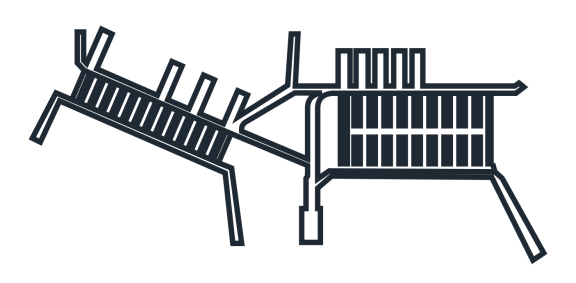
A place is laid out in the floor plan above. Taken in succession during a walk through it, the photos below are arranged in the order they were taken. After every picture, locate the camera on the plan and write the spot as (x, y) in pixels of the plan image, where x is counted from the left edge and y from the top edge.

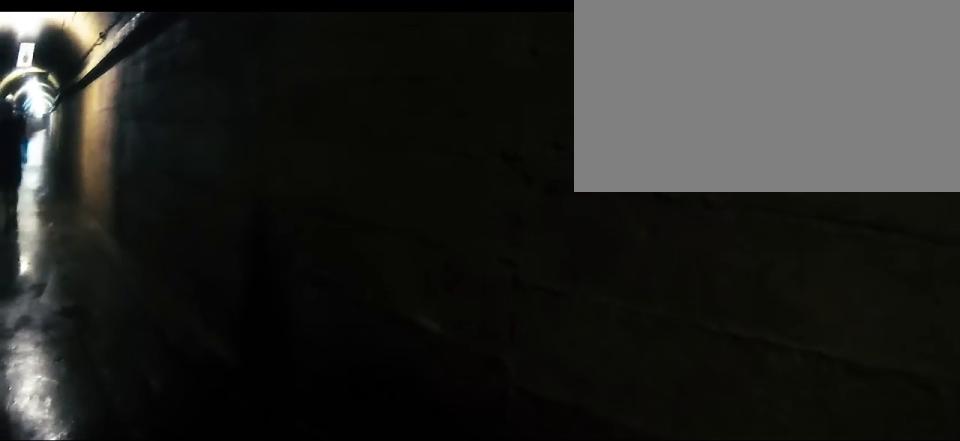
(503, 87)
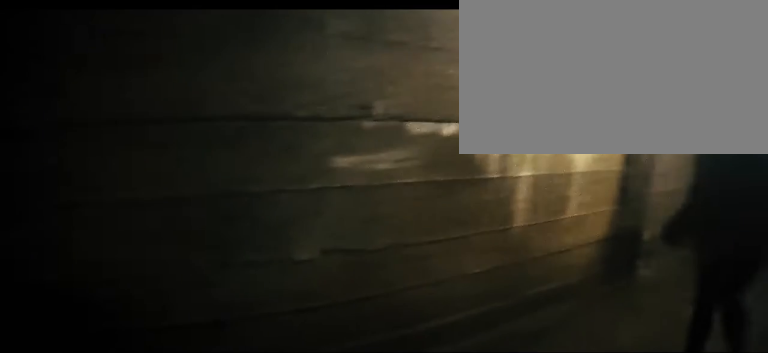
(492, 83)
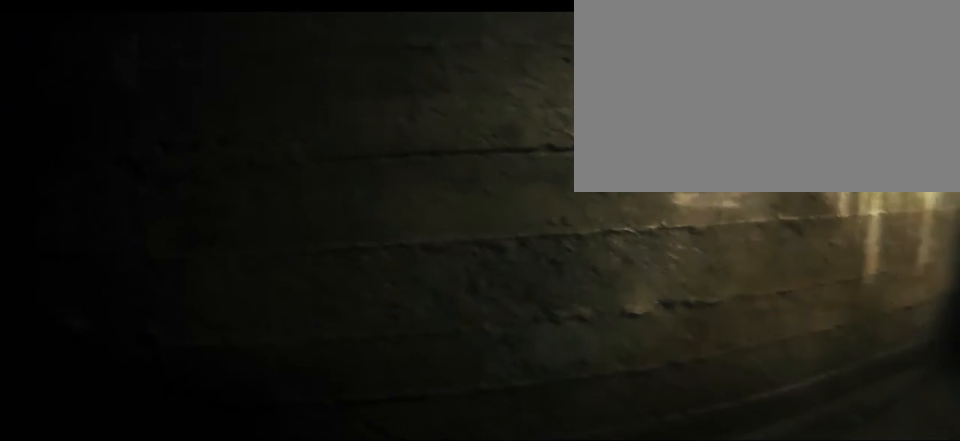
(477, 89)
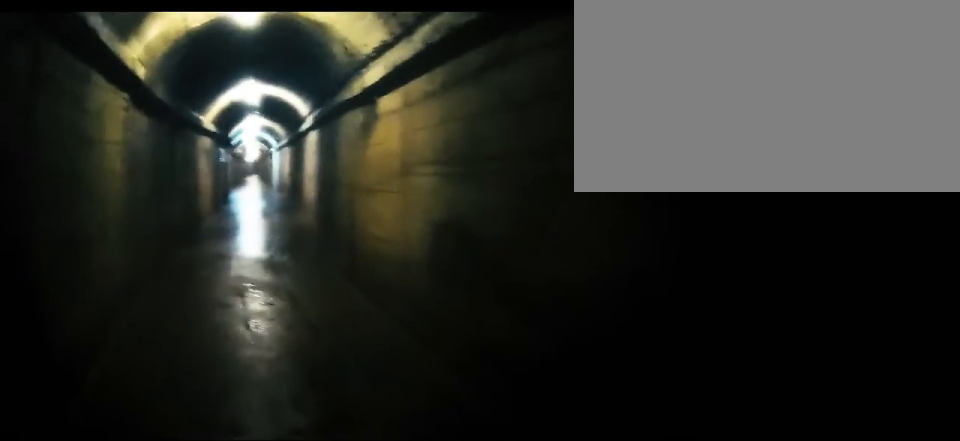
(463, 92)
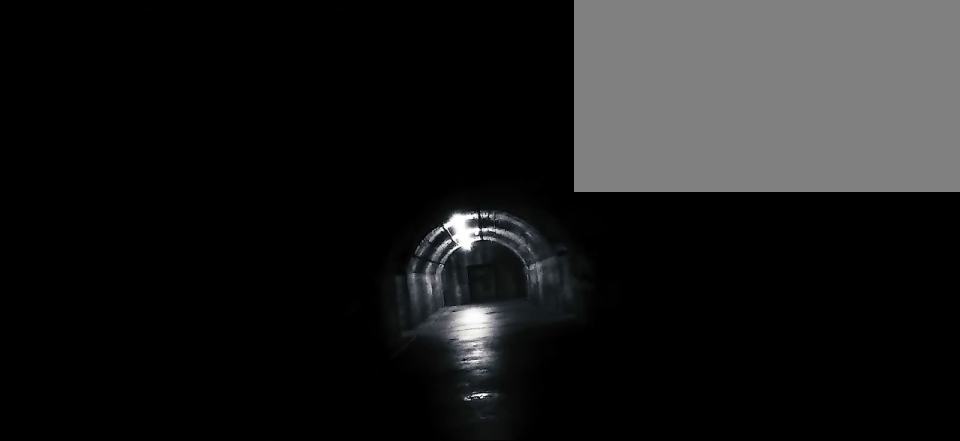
(294, 44)
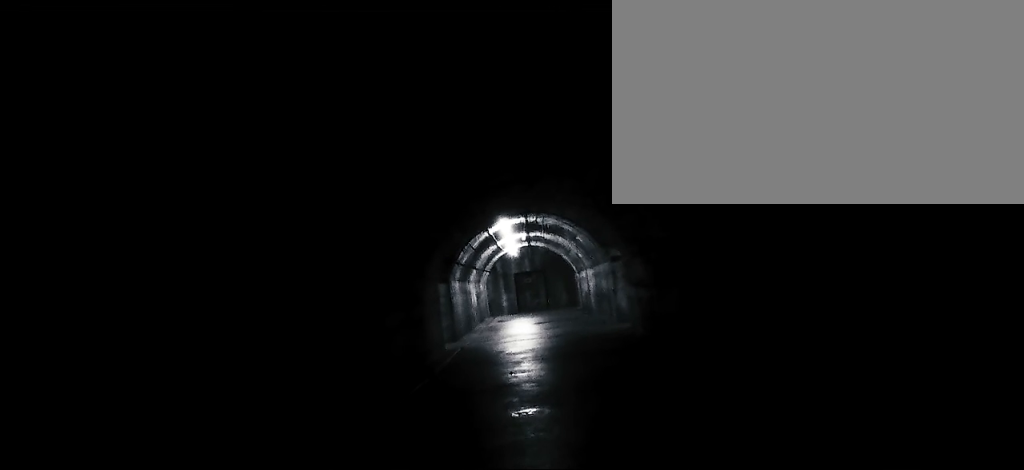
(294, 44)
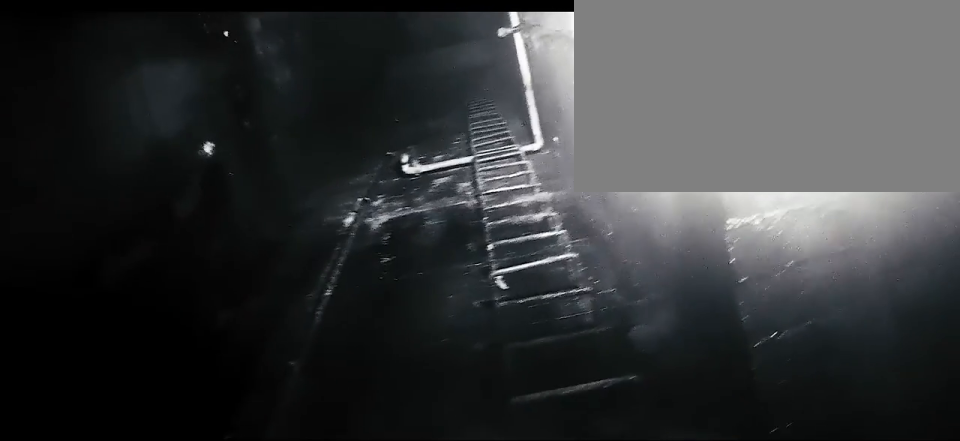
(294, 44)
